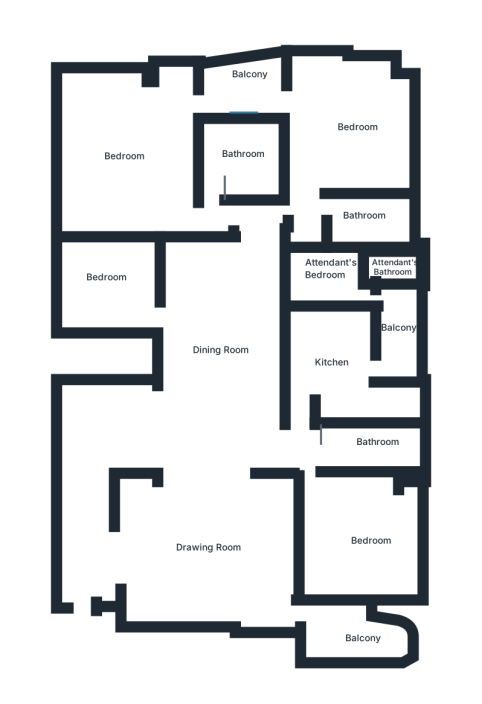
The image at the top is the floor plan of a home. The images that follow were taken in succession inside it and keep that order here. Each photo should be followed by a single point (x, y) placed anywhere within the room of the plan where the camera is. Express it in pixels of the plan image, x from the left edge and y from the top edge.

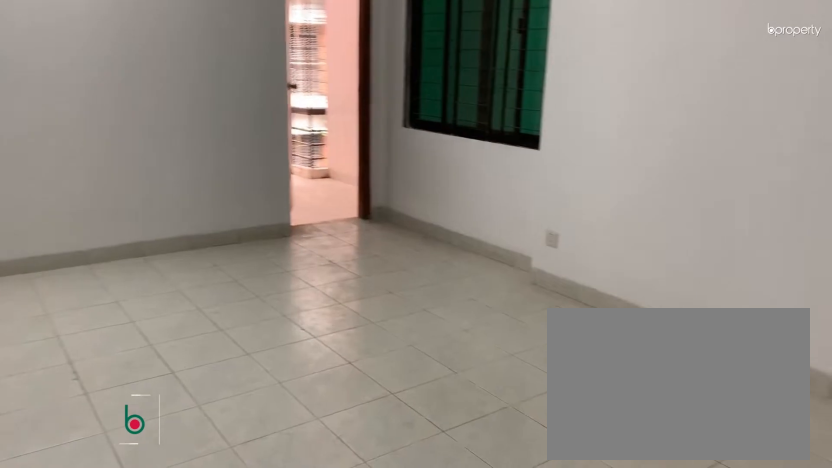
(211, 560)
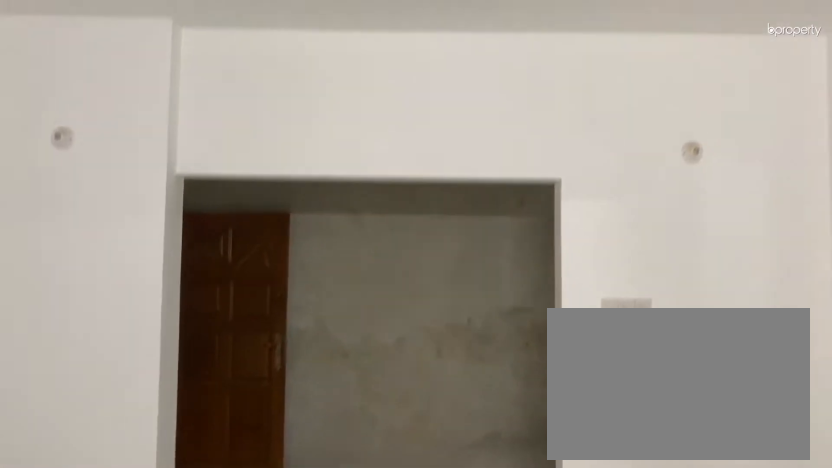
(211, 560)
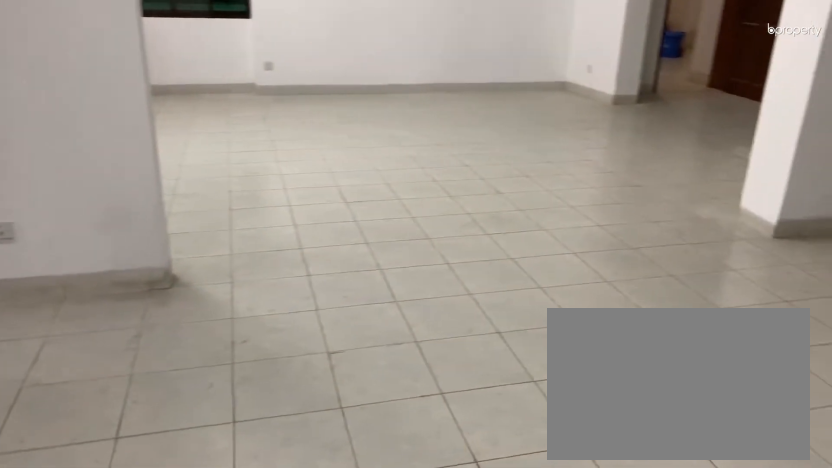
(220, 338)
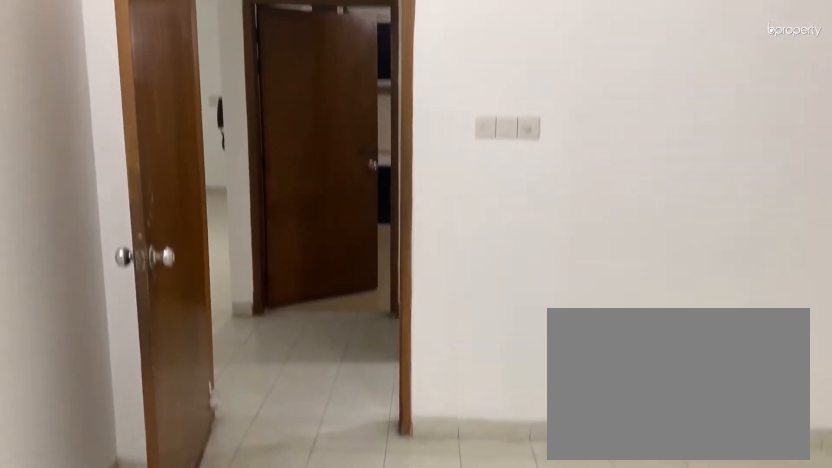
(355, 542)
